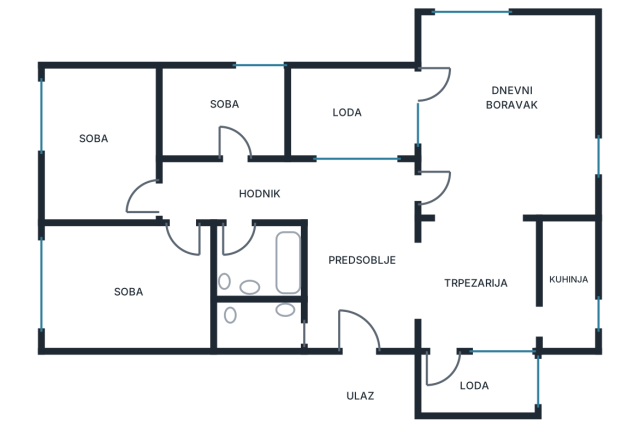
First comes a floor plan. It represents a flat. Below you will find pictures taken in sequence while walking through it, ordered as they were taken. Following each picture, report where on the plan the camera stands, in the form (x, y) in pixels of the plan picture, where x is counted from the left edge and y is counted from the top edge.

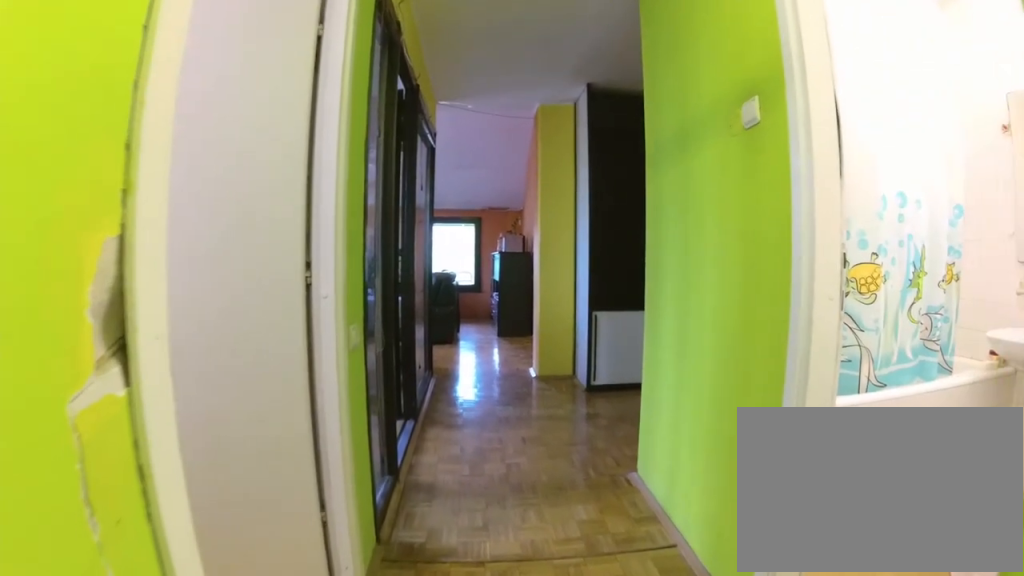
(202, 188)
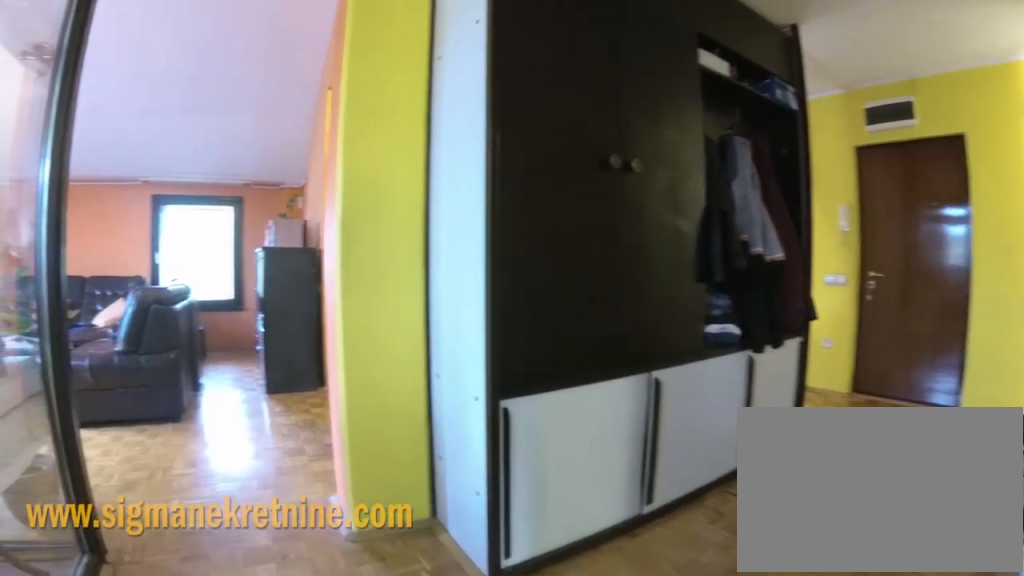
(325, 176)
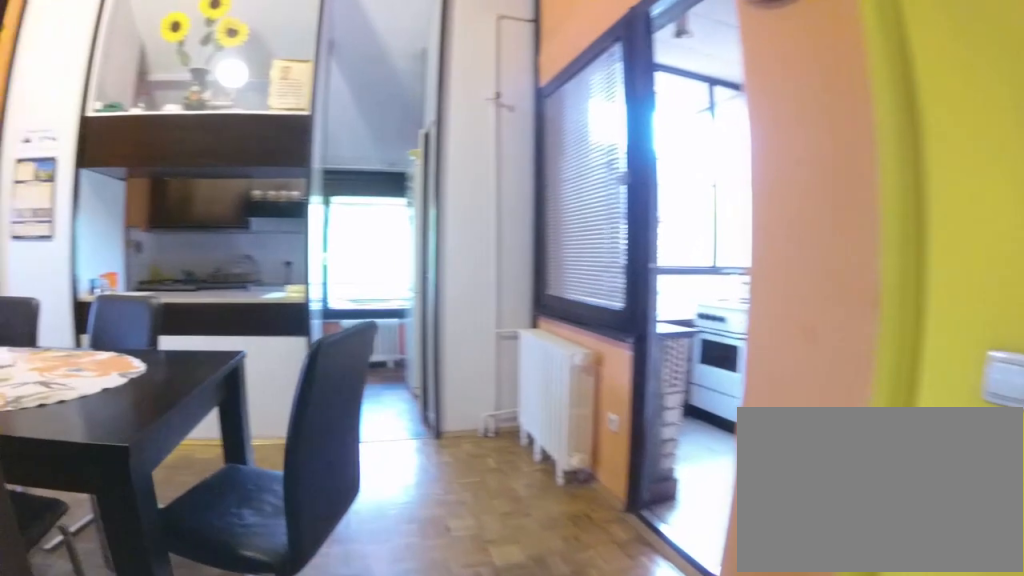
(396, 299)
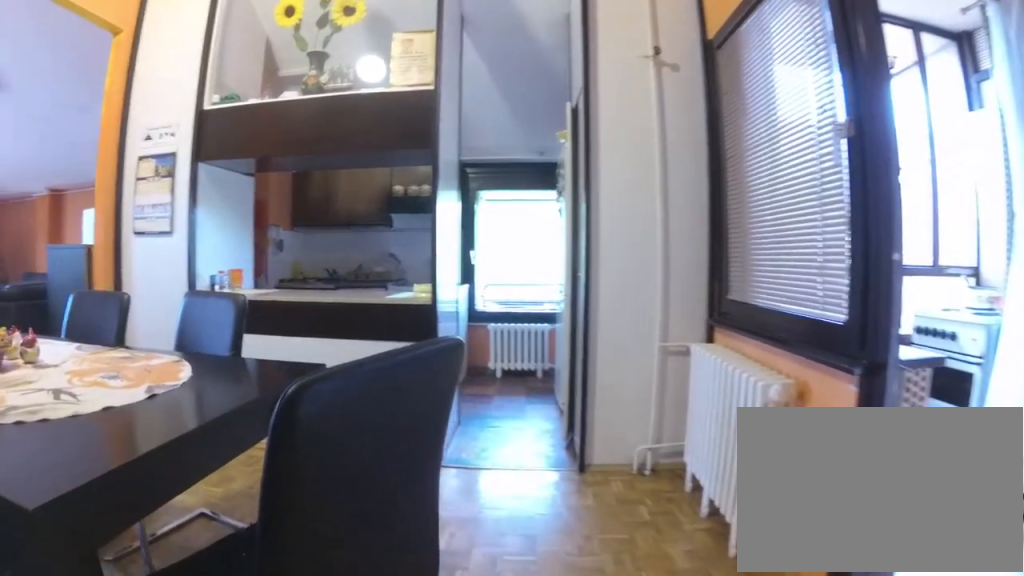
(409, 316)
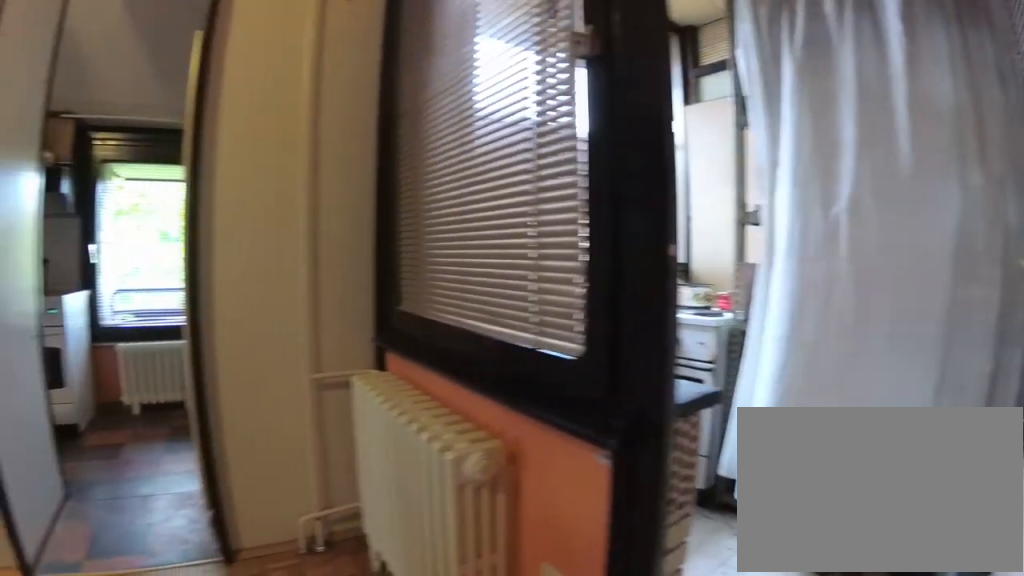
(428, 335)
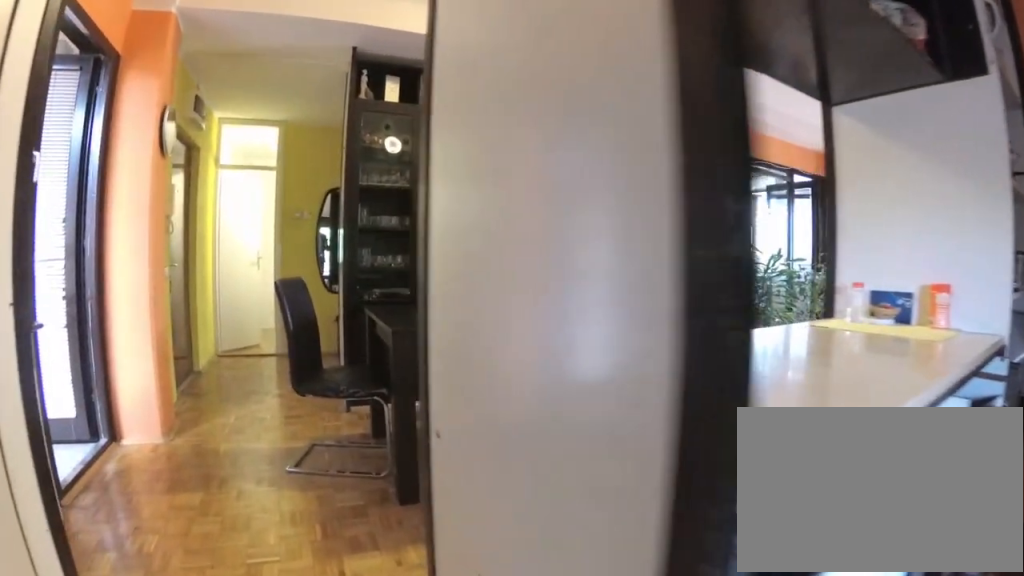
(580, 331)
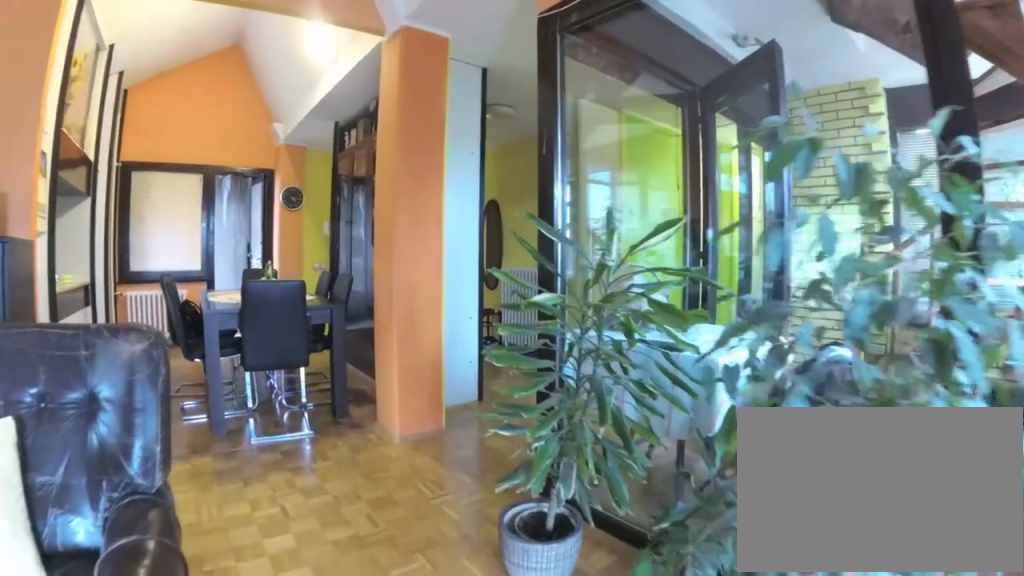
(482, 106)
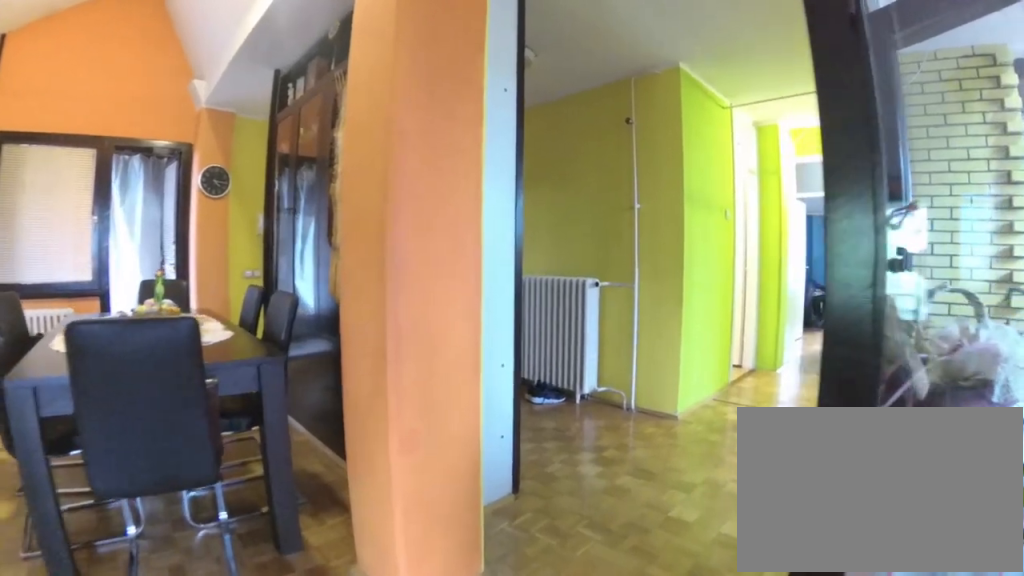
(467, 155)
